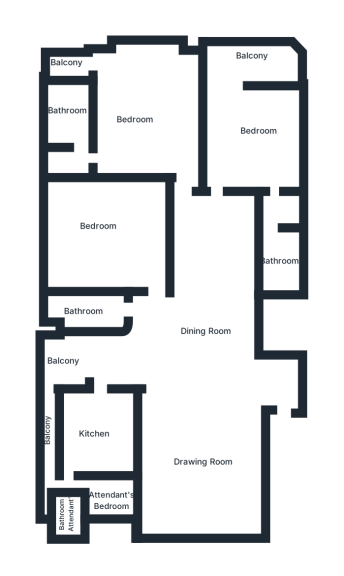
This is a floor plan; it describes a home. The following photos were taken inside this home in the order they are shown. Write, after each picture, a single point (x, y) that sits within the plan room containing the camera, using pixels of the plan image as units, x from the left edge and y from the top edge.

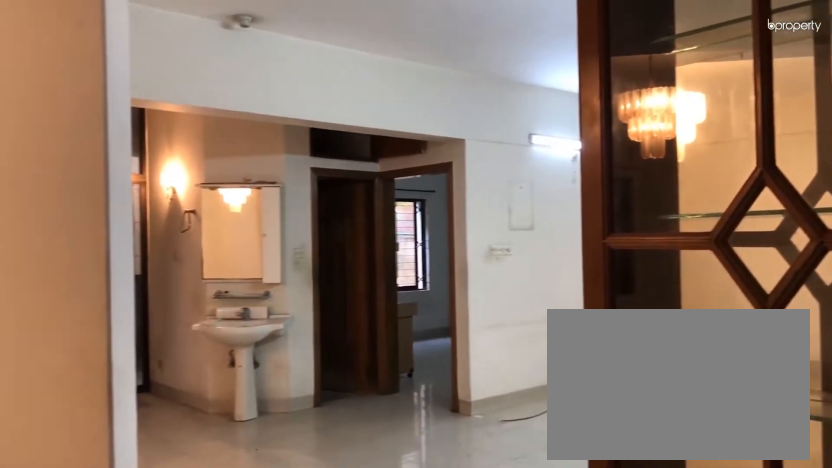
(207, 454)
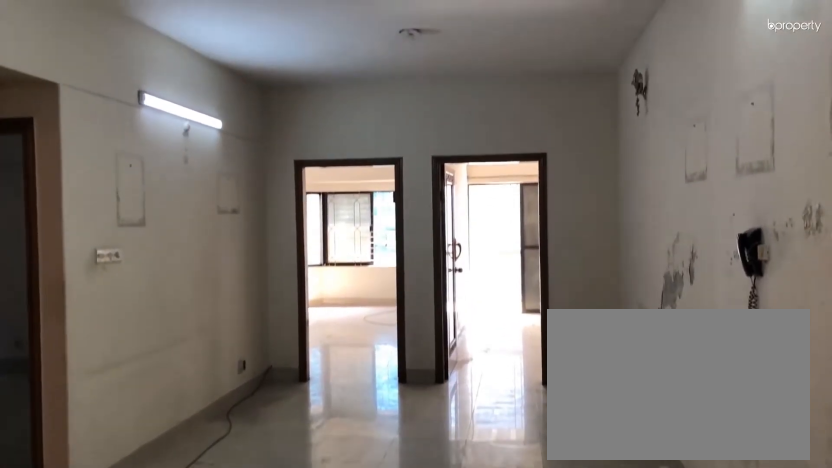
(185, 355)
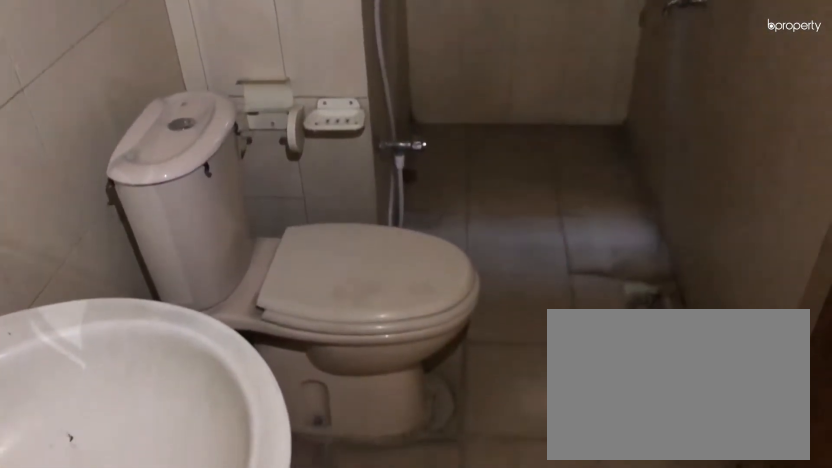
(85, 312)
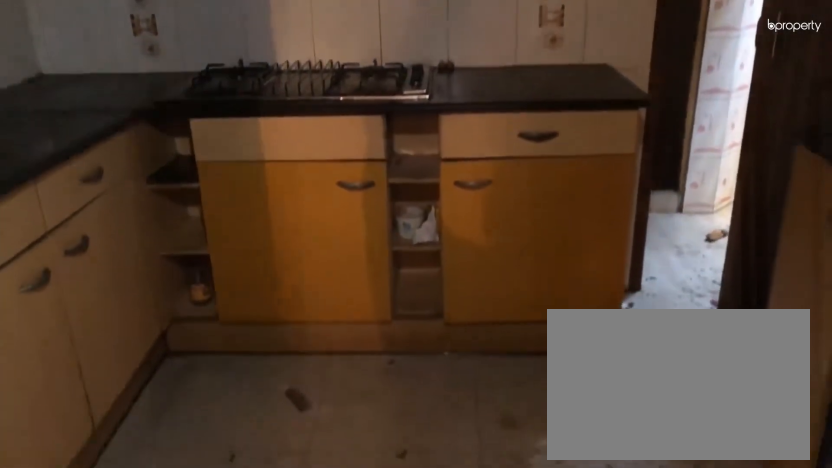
(96, 434)
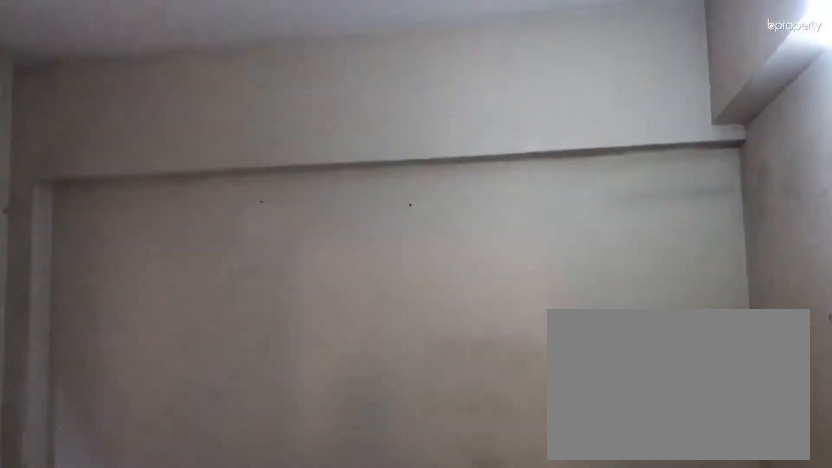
(112, 244)
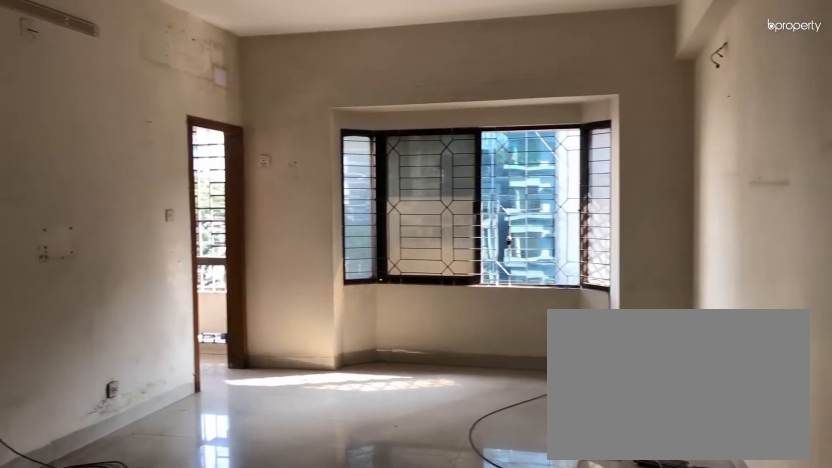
(117, 80)
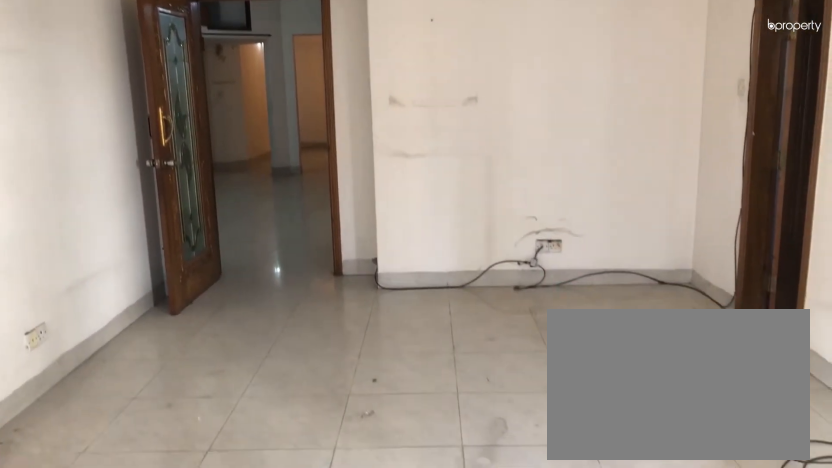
(117, 80)
